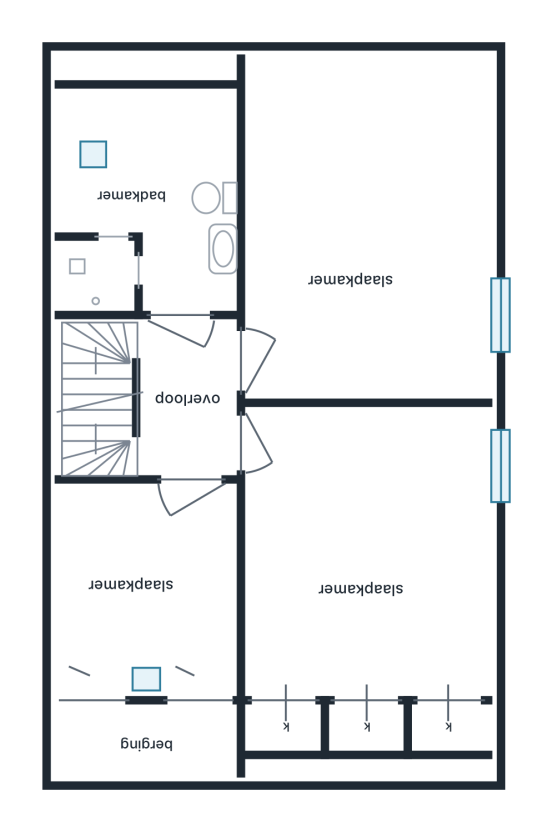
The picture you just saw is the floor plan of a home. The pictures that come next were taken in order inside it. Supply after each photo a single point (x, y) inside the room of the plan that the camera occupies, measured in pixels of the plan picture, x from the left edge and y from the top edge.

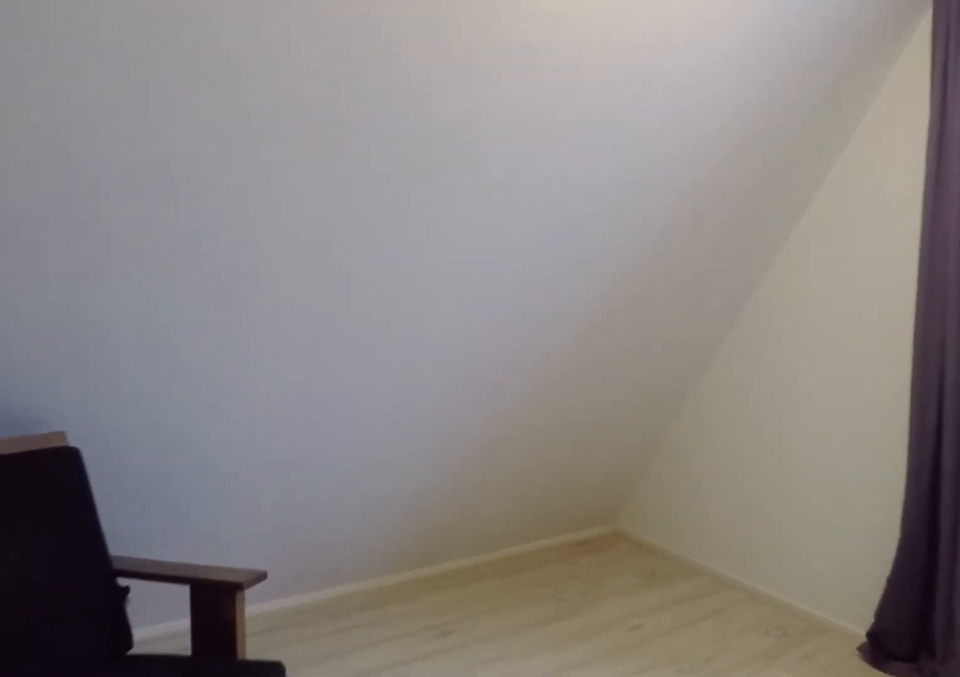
(366, 275)
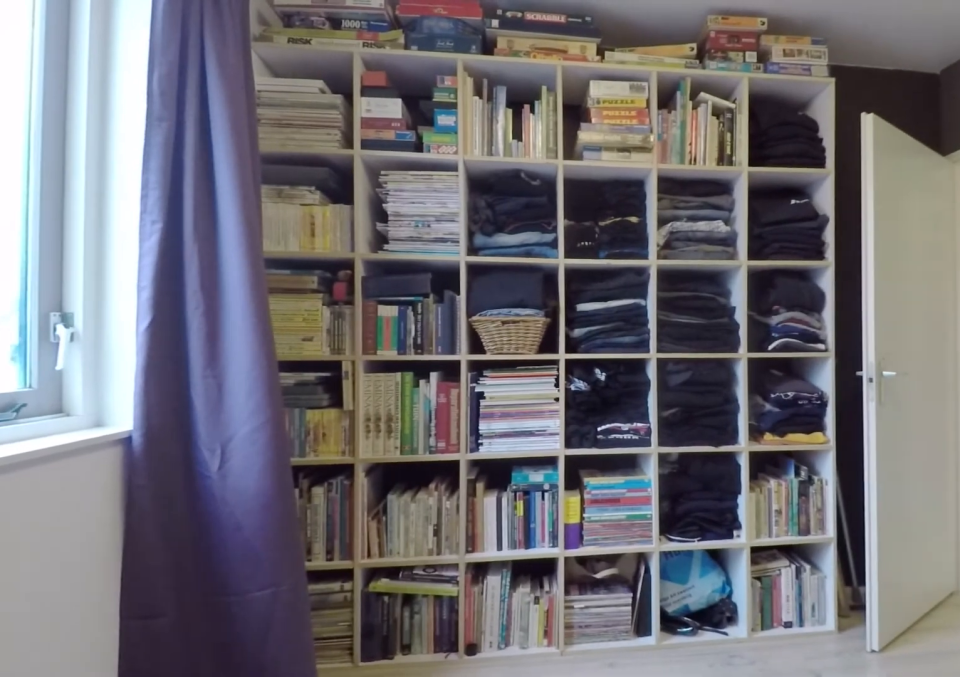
(366, 275)
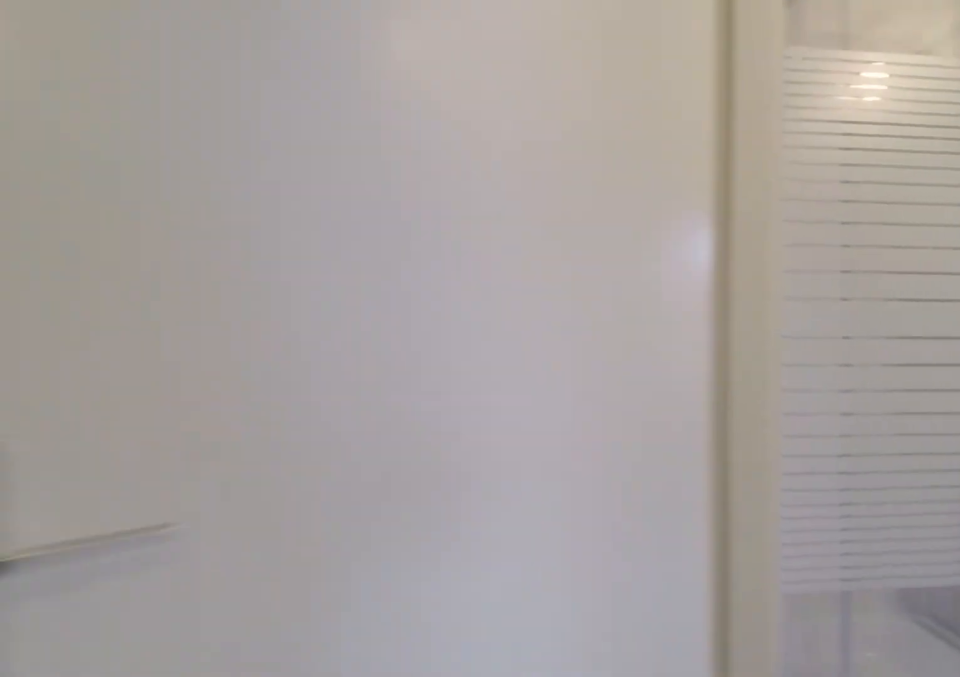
(187, 396)
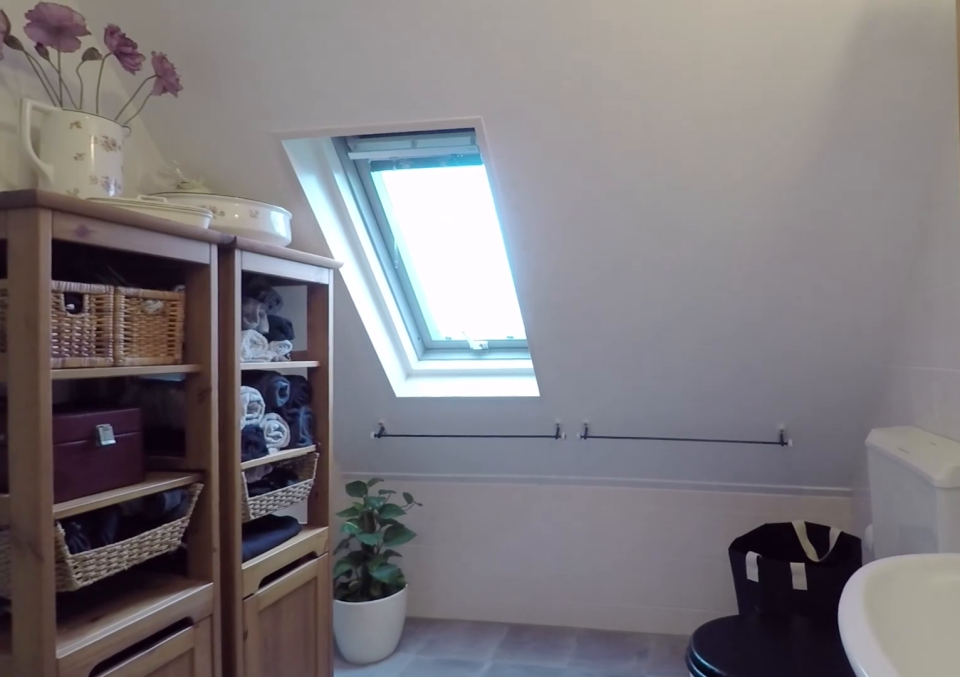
(148, 233)
